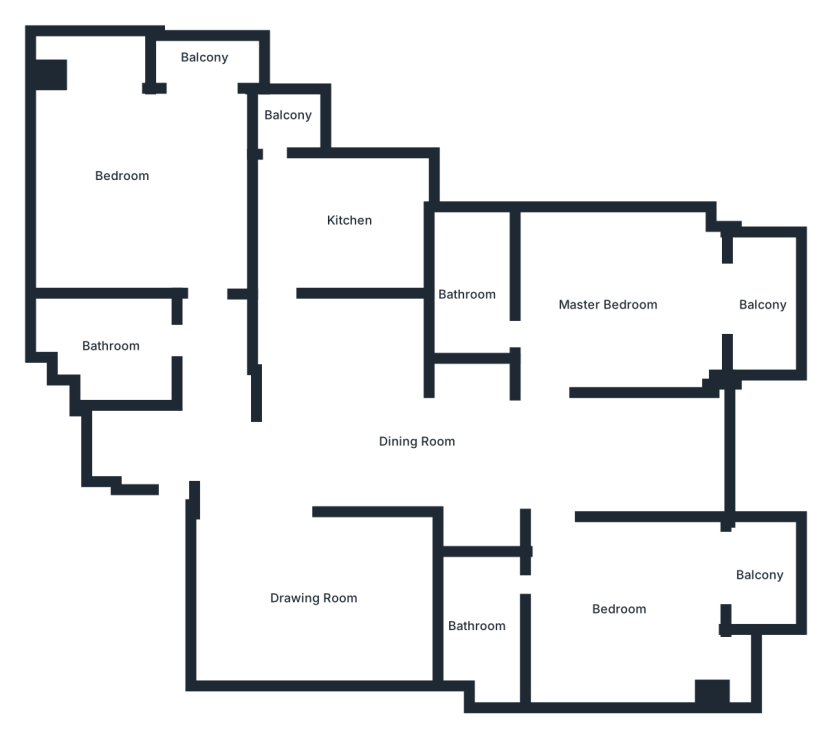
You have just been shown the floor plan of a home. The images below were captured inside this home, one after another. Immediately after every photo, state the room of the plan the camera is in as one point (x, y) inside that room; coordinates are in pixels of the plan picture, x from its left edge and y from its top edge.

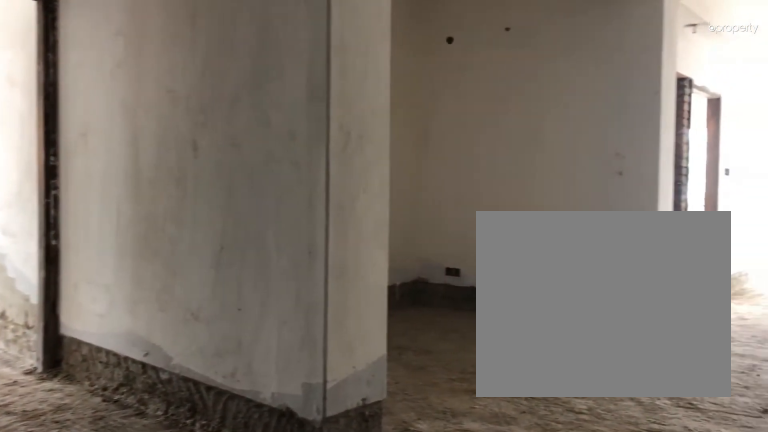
(277, 470)
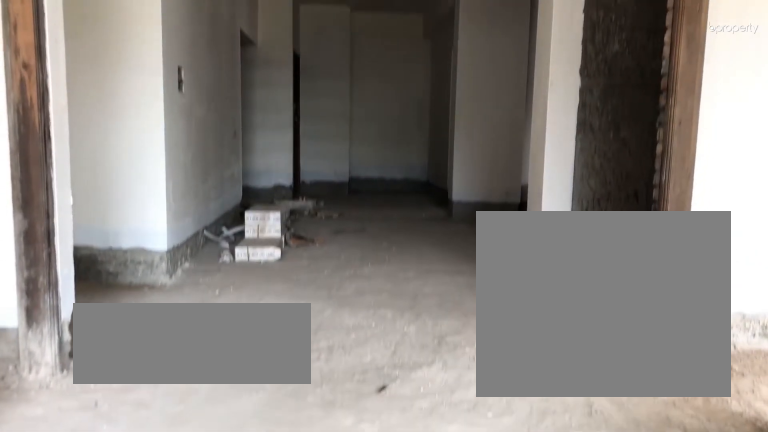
(296, 470)
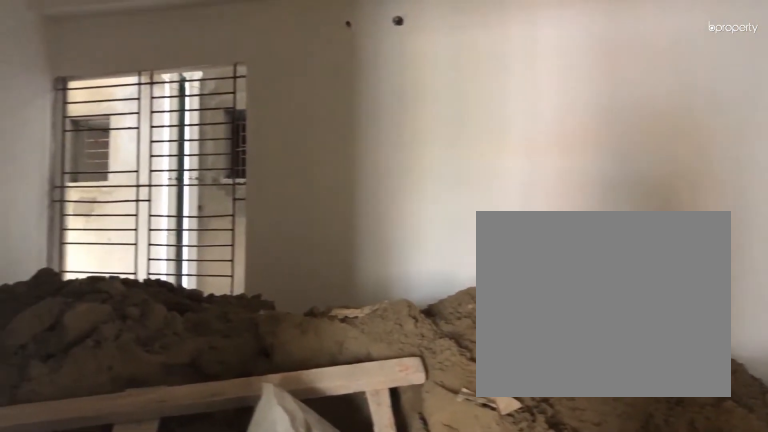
(398, 551)
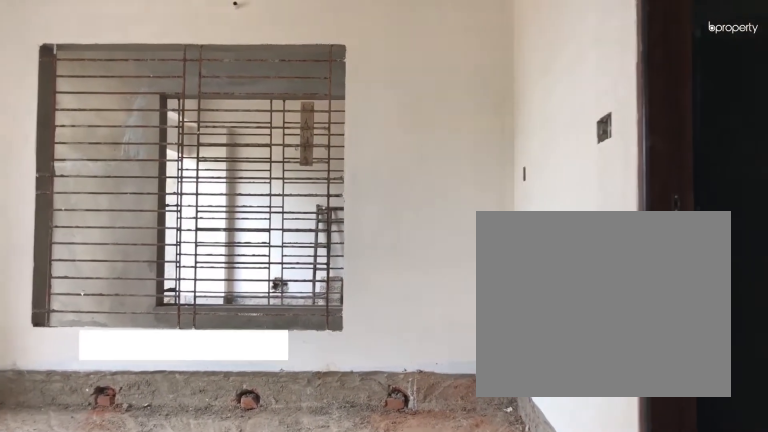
(568, 567)
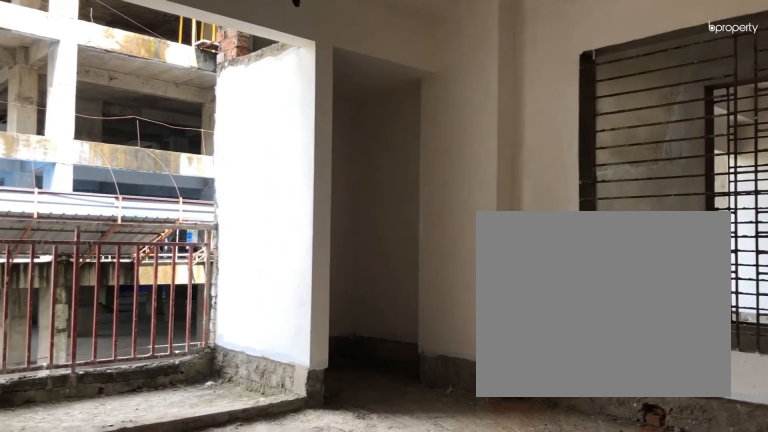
(623, 619)
